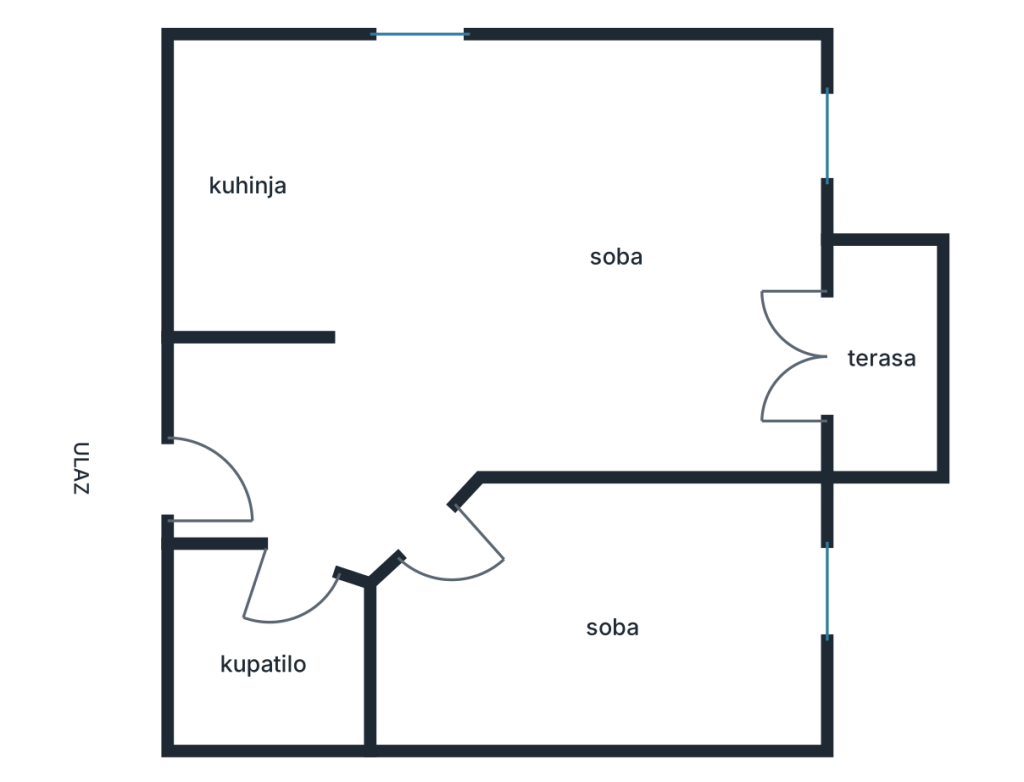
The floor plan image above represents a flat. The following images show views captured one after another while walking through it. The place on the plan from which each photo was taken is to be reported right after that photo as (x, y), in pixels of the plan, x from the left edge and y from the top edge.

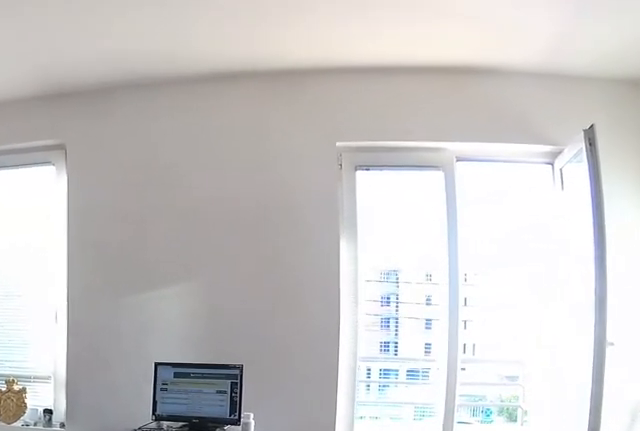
(391, 351)
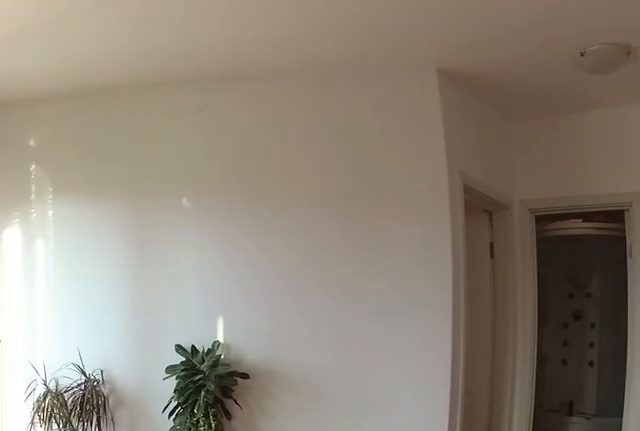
(669, 159)
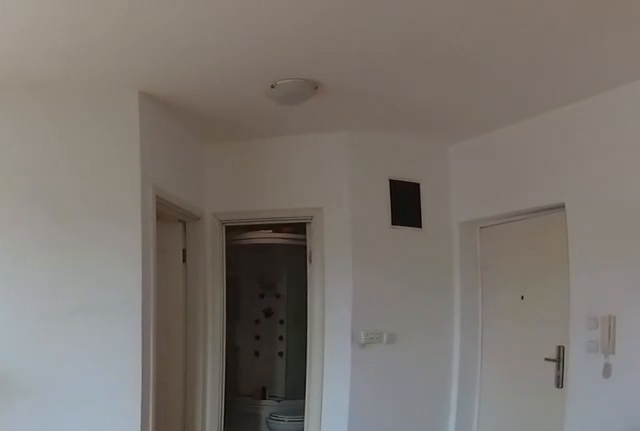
(690, 147)
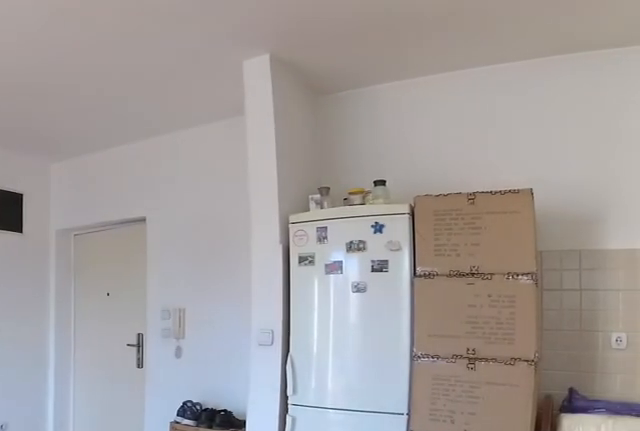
(724, 159)
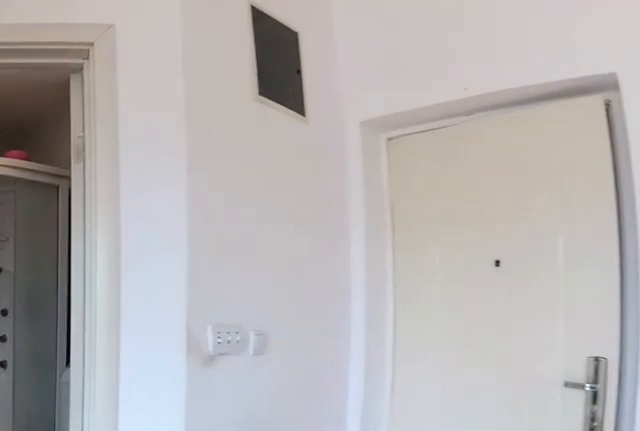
(468, 401)
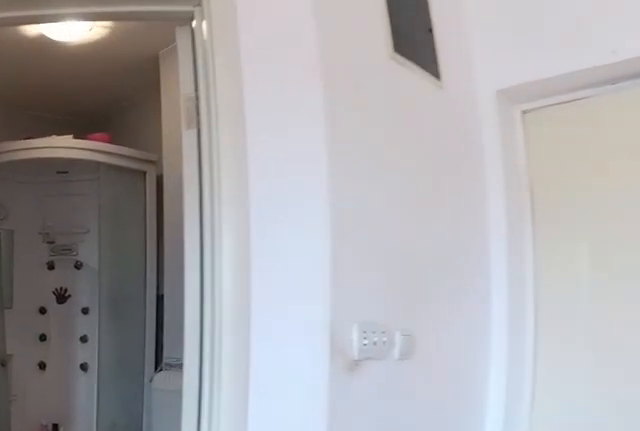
(446, 427)
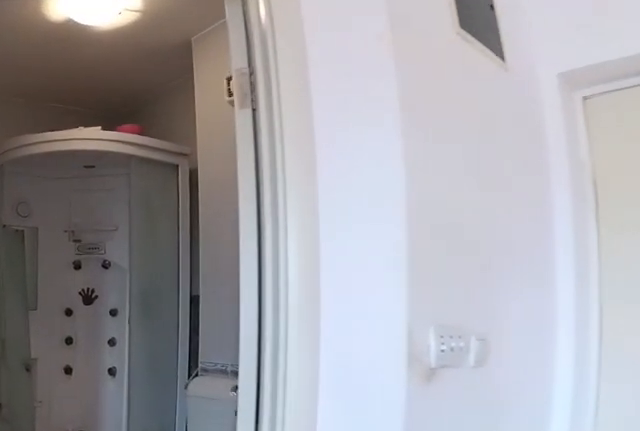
(436, 428)
